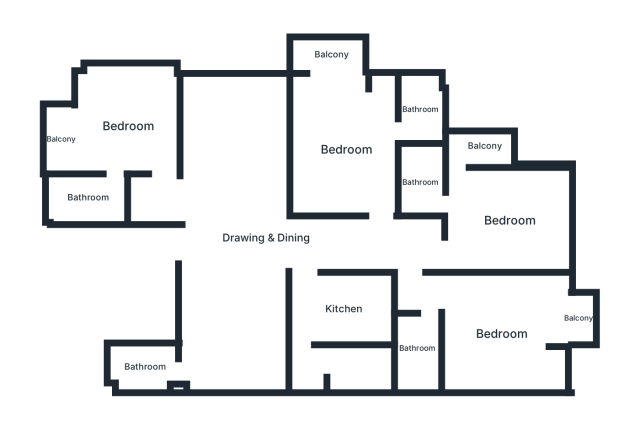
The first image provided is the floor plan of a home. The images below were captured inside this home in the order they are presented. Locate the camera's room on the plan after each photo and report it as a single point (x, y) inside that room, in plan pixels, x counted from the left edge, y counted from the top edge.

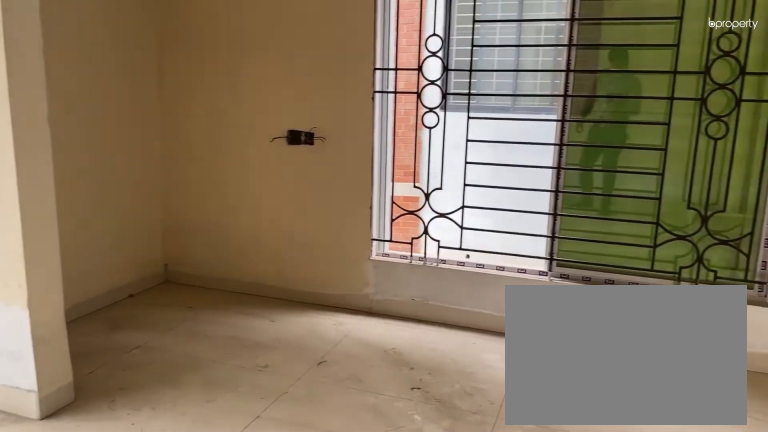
(502, 333)
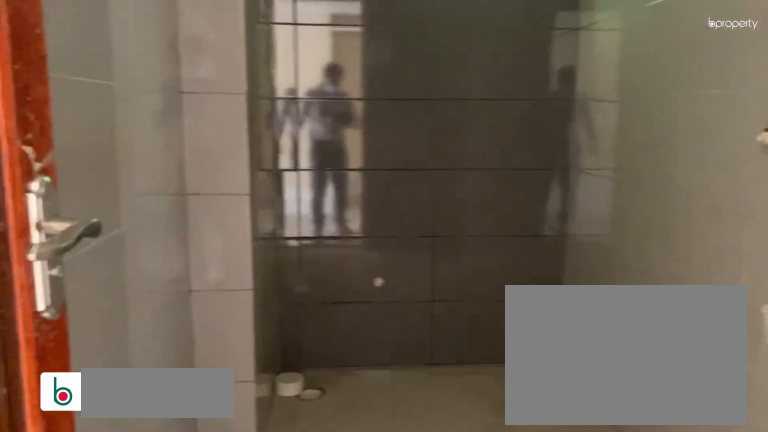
(417, 347)
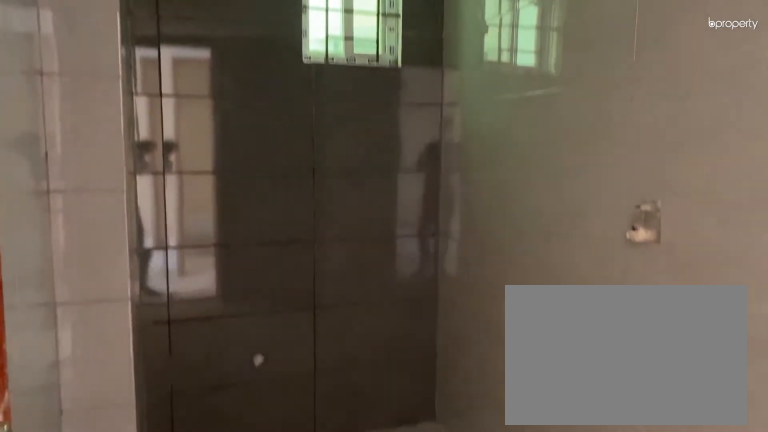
(417, 347)
